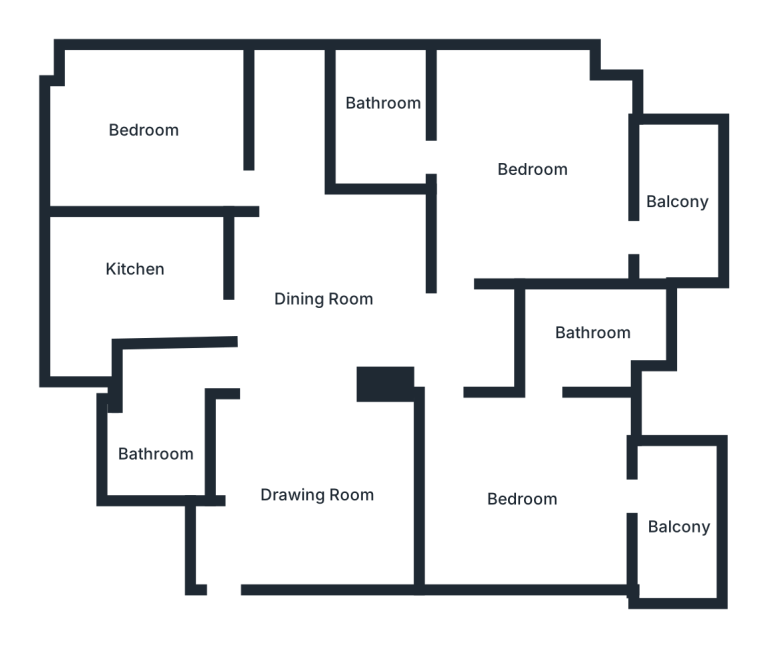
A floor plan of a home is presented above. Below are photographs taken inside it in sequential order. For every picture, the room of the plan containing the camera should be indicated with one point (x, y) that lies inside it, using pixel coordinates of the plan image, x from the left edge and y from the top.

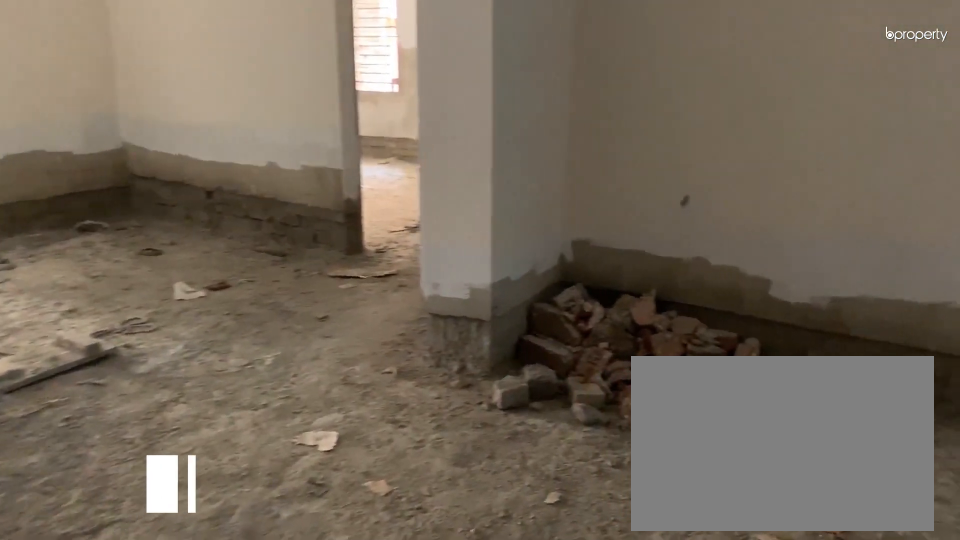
(301, 501)
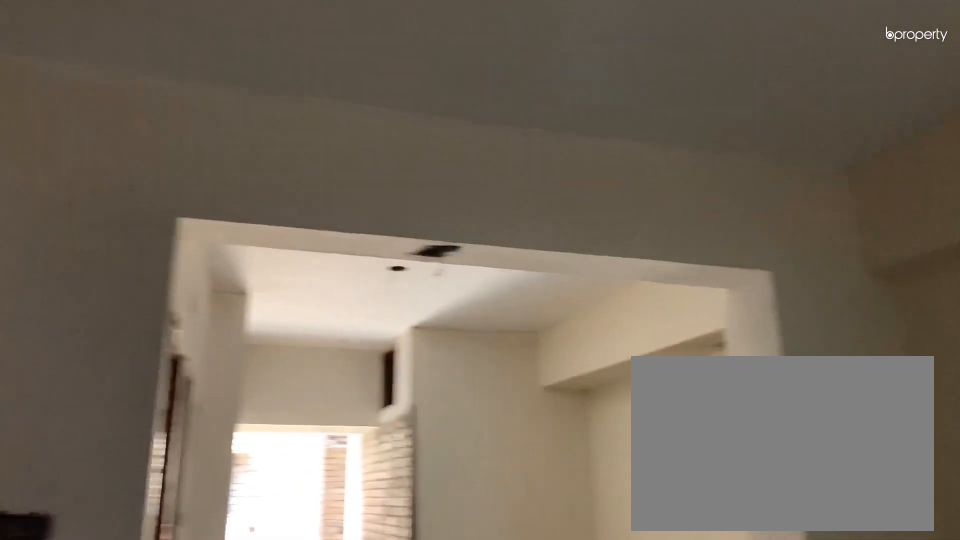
(312, 485)
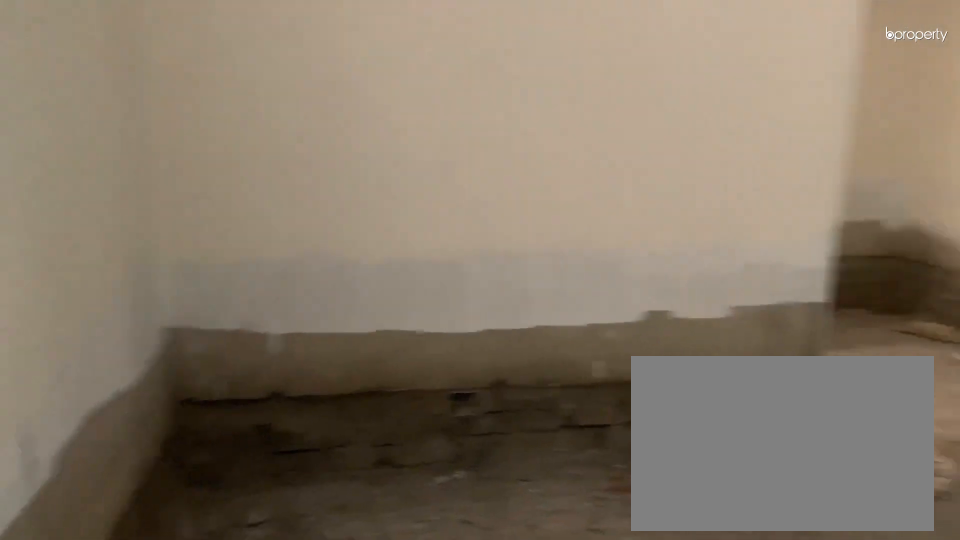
(331, 286)
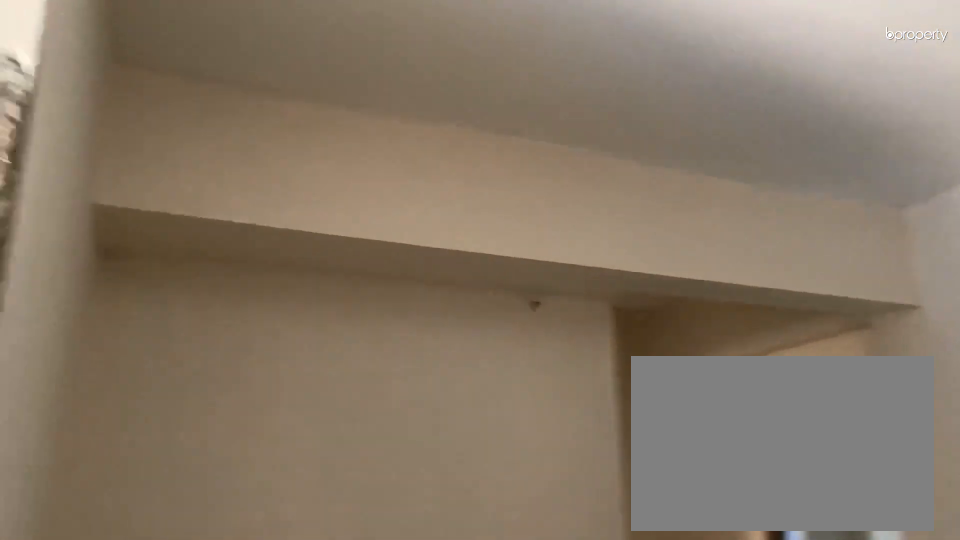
(331, 286)
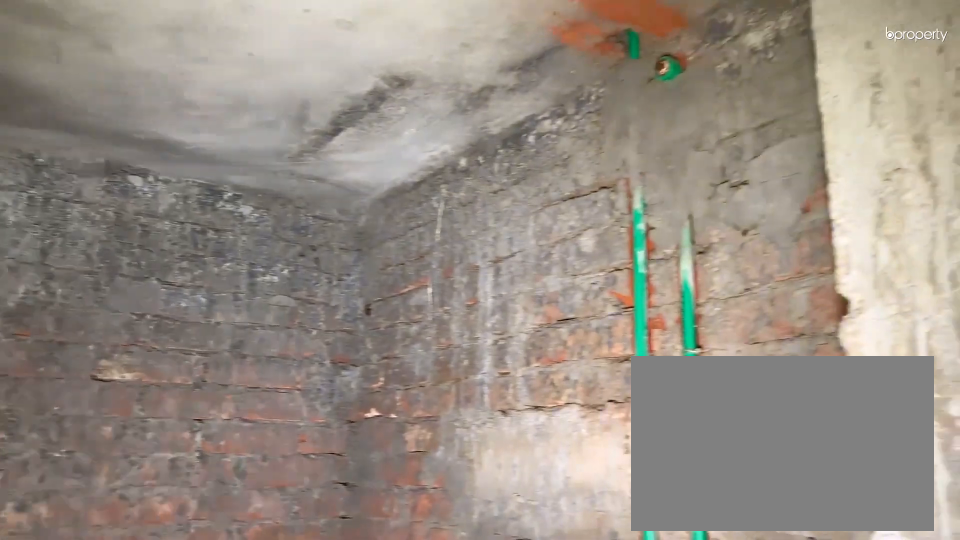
(154, 436)
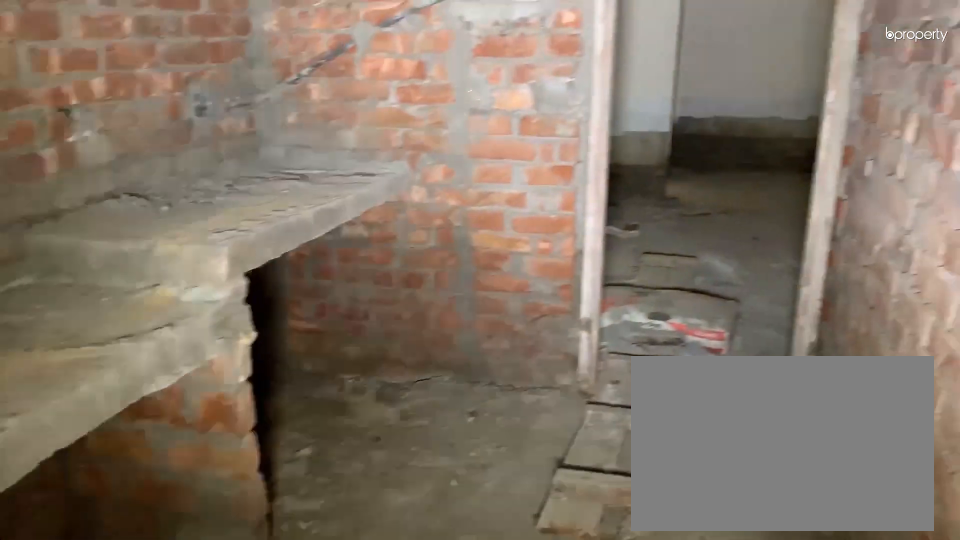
(119, 279)
